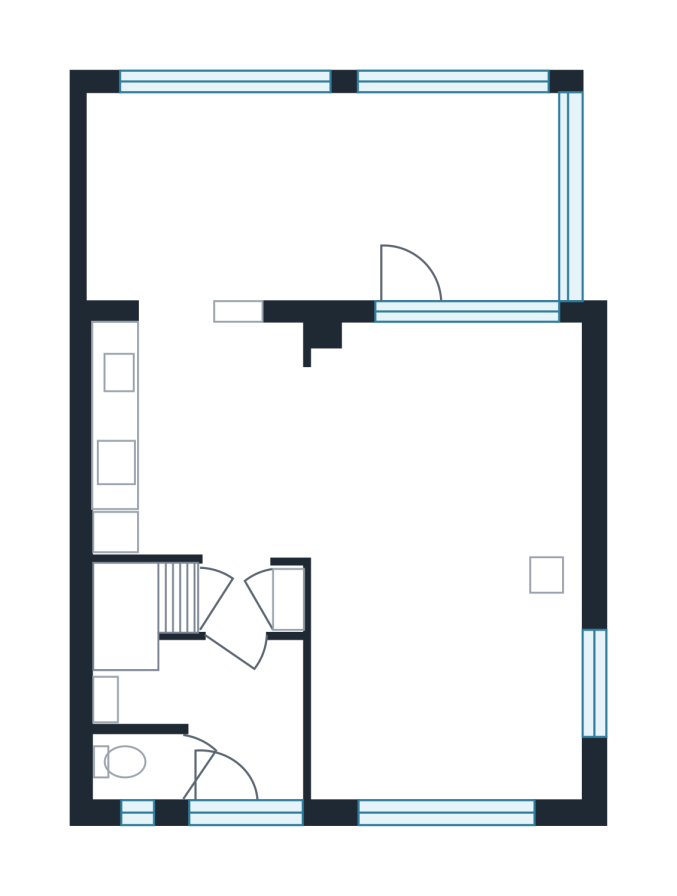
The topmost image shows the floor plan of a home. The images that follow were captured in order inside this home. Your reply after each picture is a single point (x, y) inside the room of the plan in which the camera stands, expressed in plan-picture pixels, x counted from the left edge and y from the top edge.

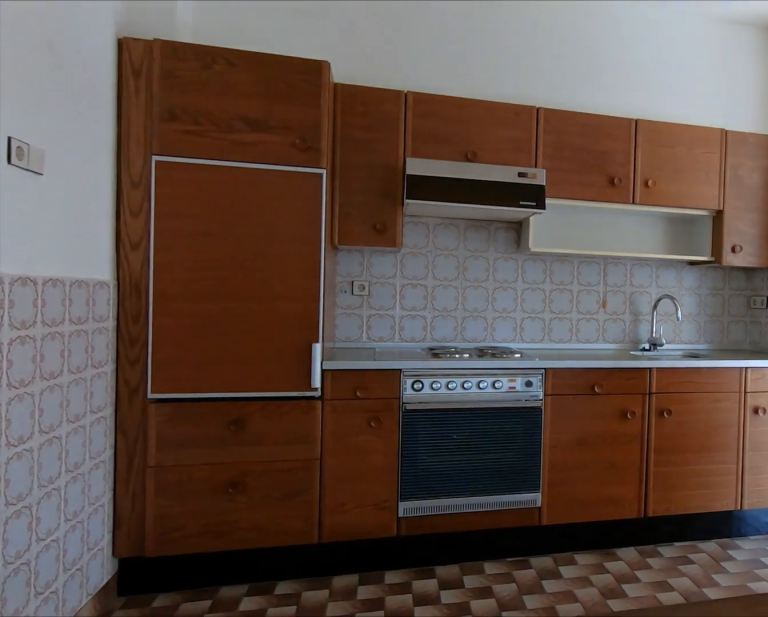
(222, 455)
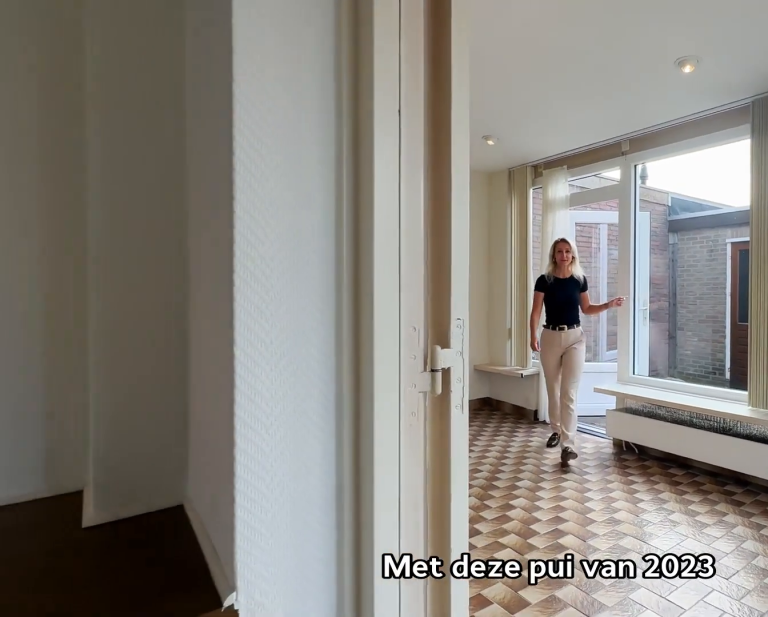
(320, 197)
